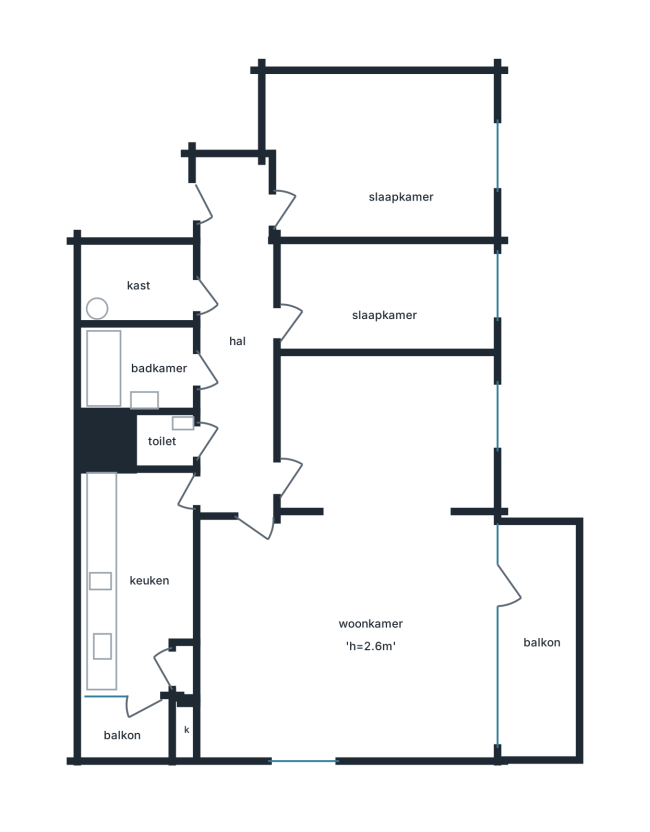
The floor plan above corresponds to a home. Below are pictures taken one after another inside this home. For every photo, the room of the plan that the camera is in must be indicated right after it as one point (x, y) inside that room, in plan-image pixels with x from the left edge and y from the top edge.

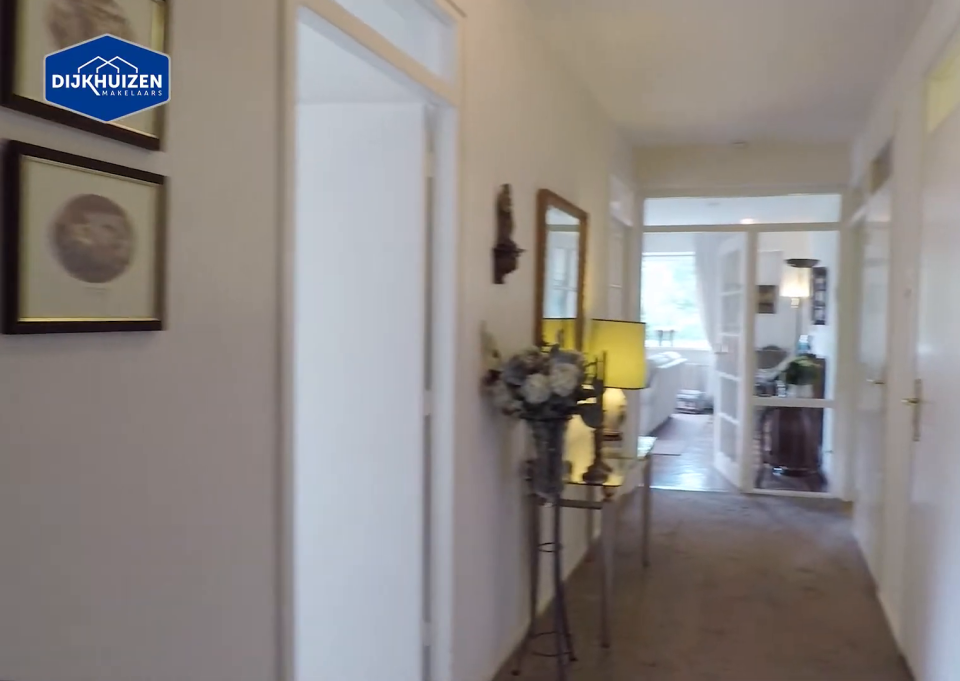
(237, 341)
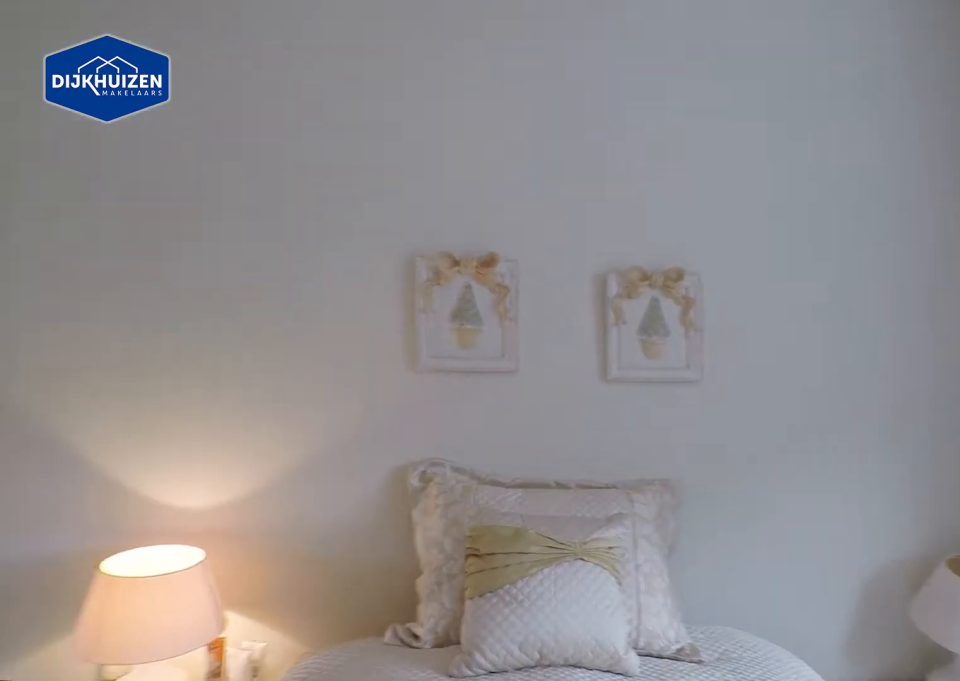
(381, 153)
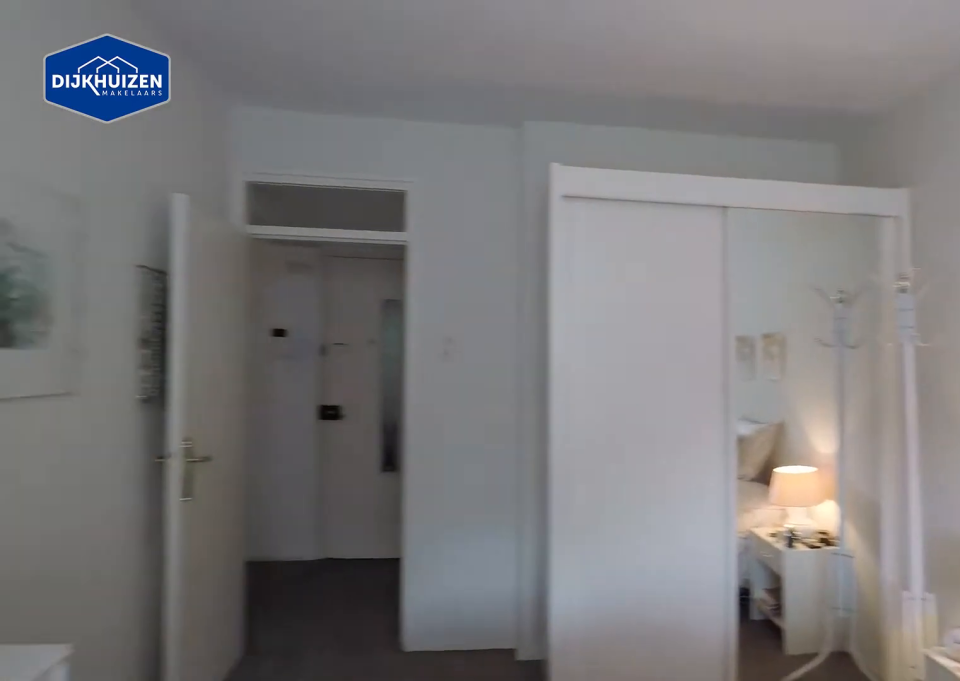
(381, 153)
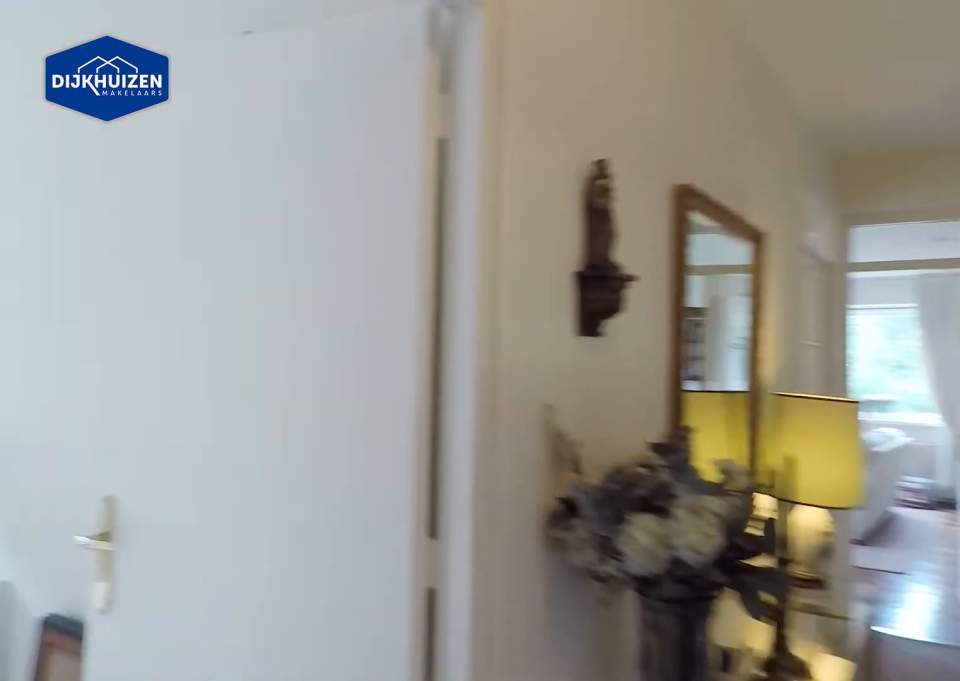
(237, 341)
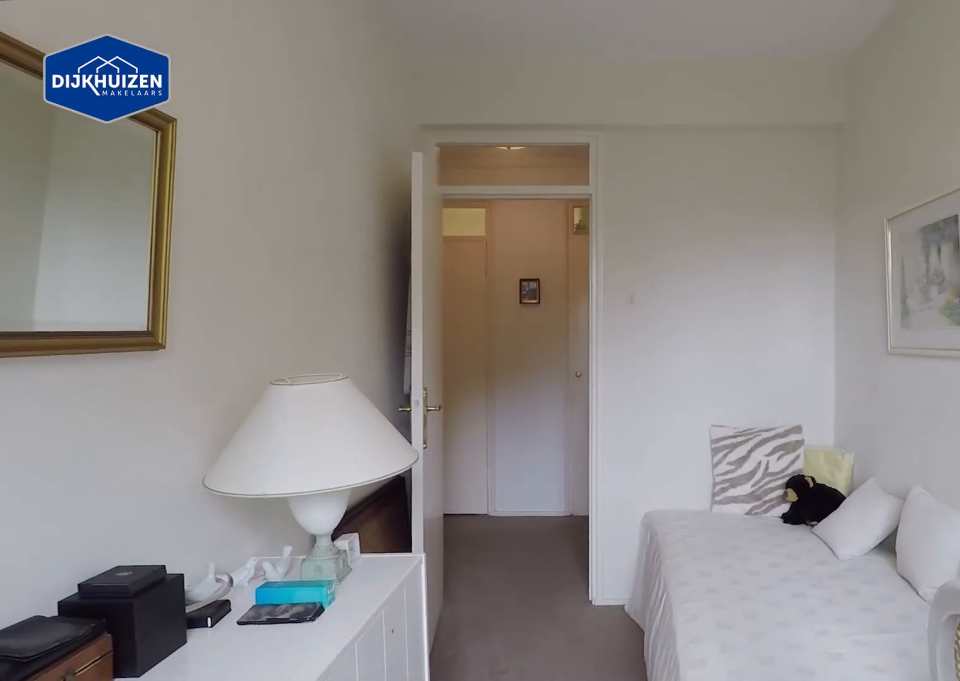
(386, 300)
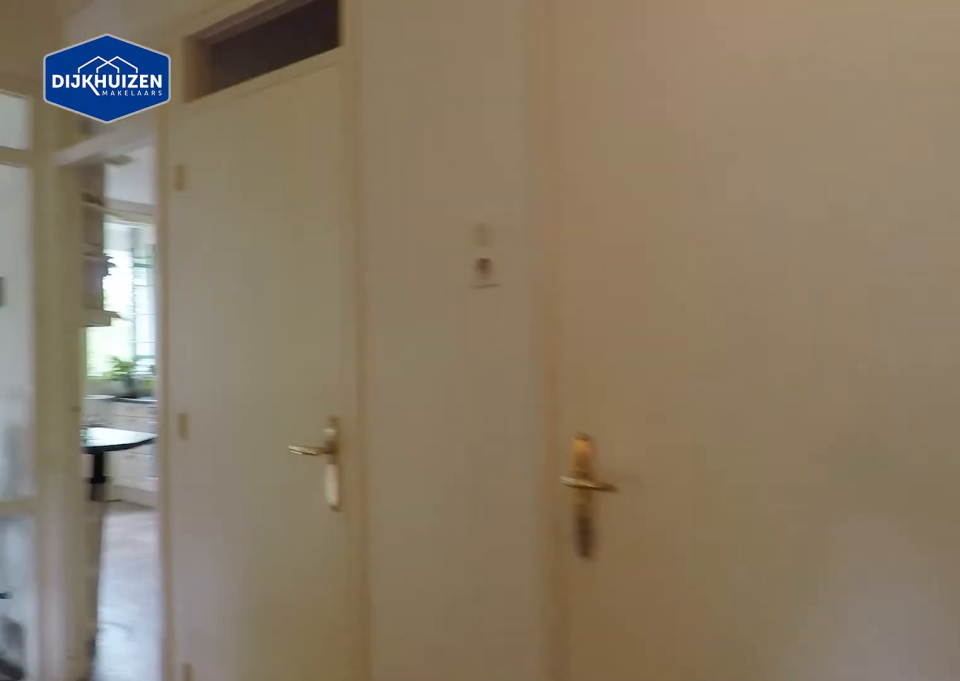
(237, 341)
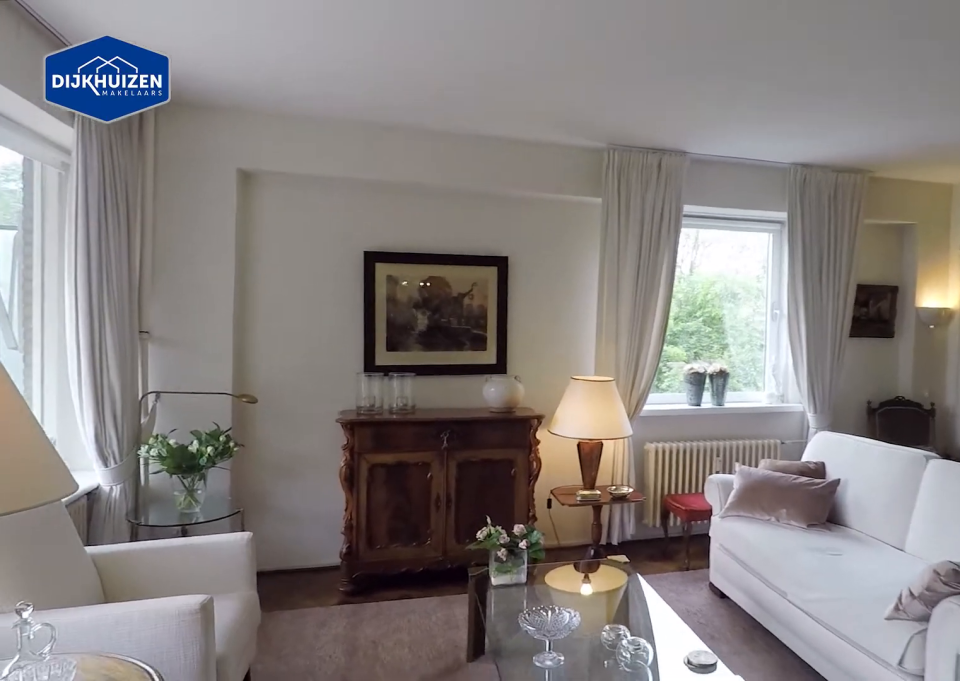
(357, 570)
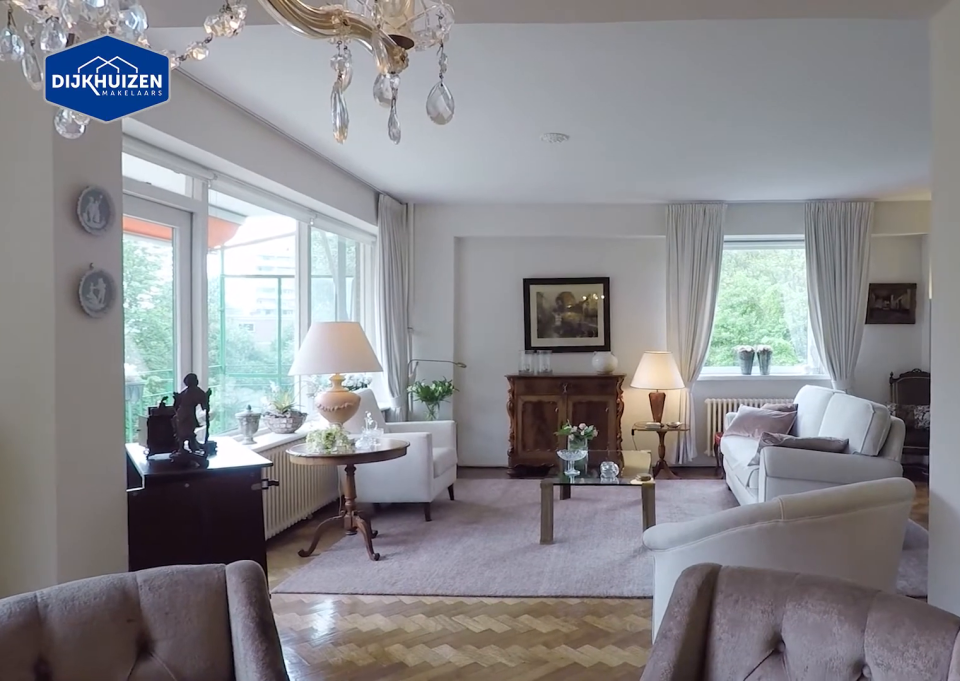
(357, 570)
